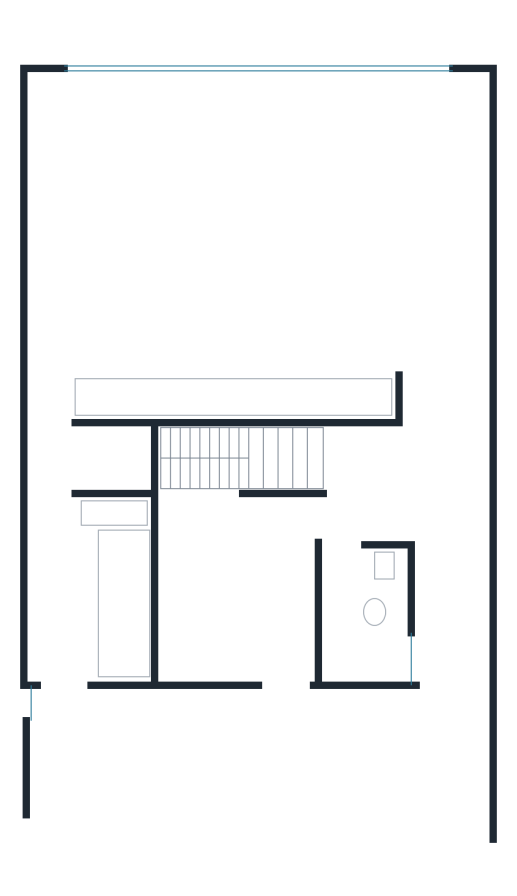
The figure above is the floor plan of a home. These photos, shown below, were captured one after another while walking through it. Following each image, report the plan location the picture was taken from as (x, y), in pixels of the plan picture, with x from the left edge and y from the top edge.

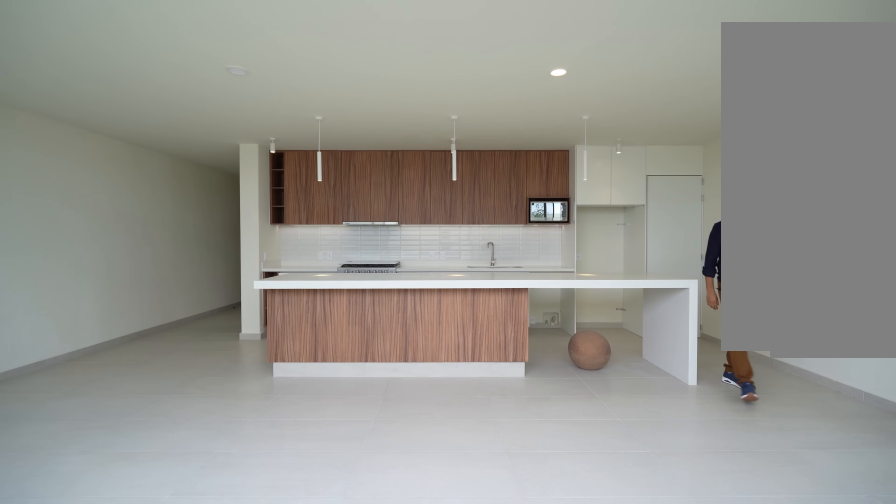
(212, 103)
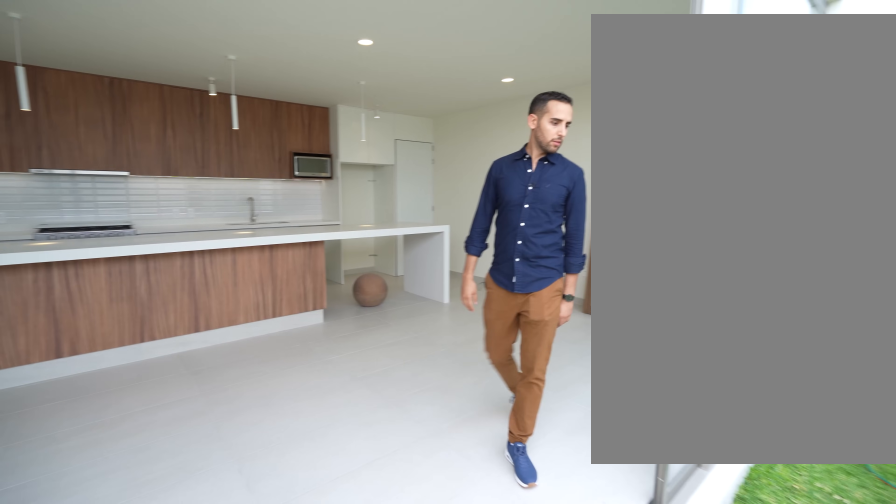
(214, 96)
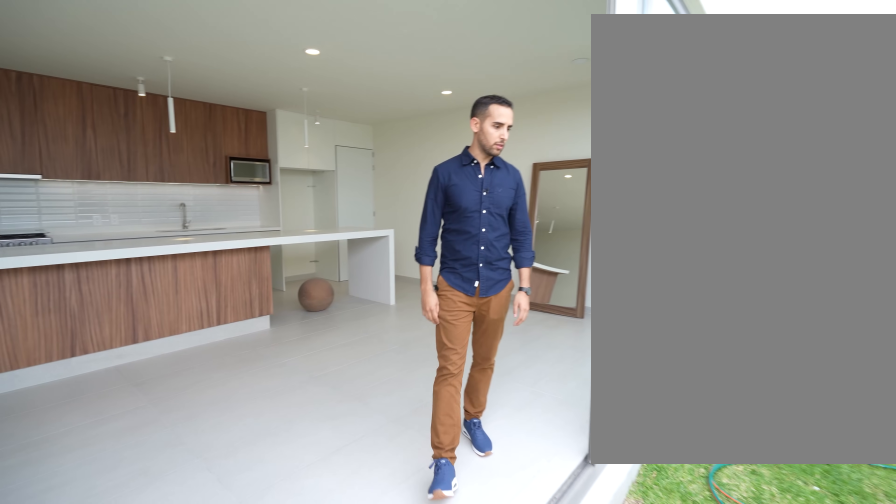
(214, 89)
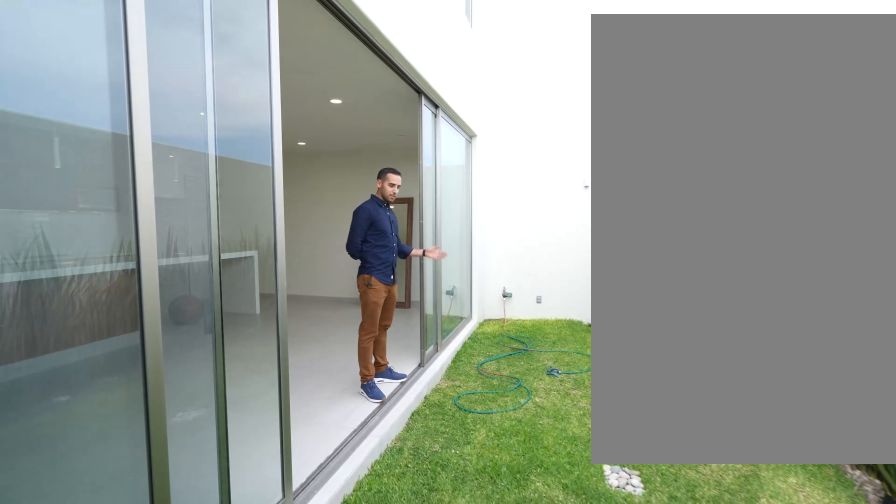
(333, 50)
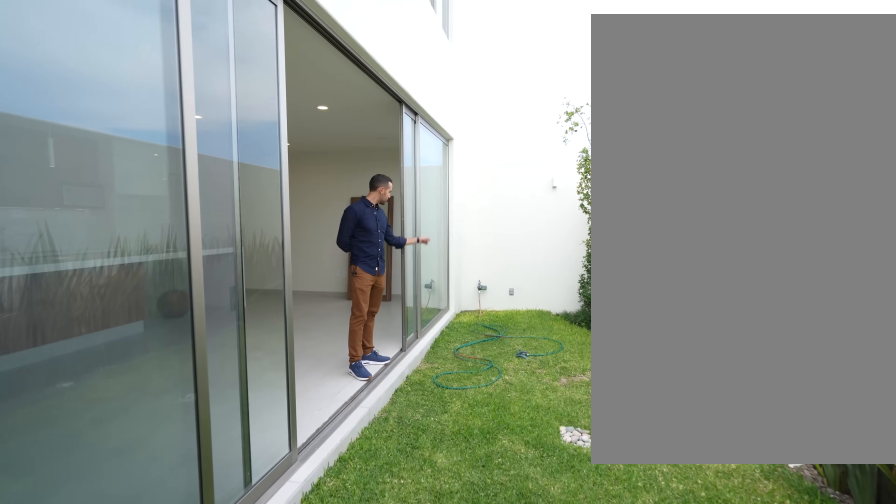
(360, 47)
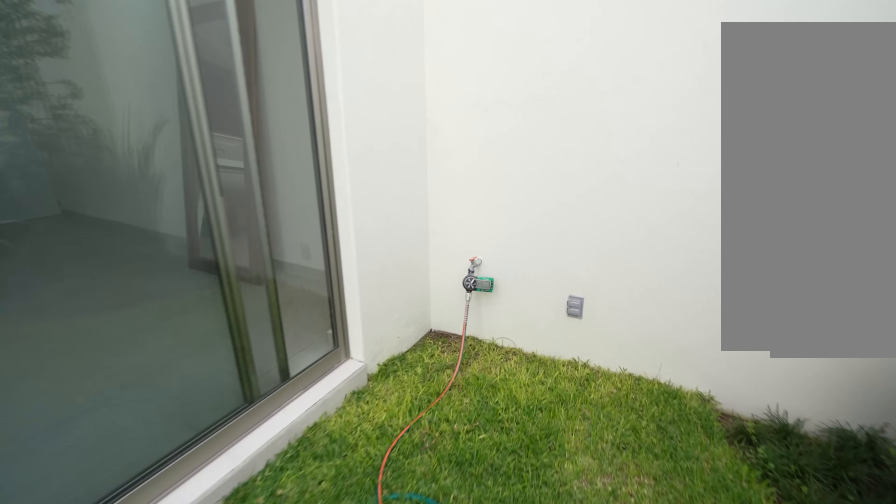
(113, 20)
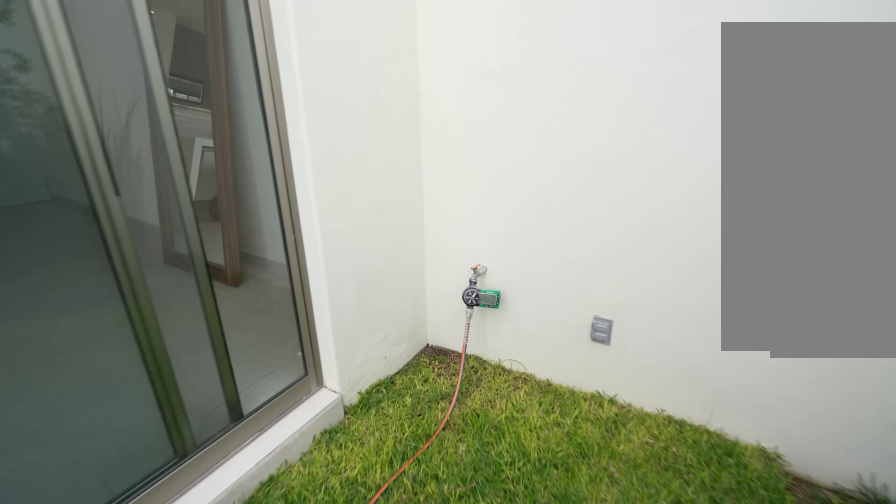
(88, 22)
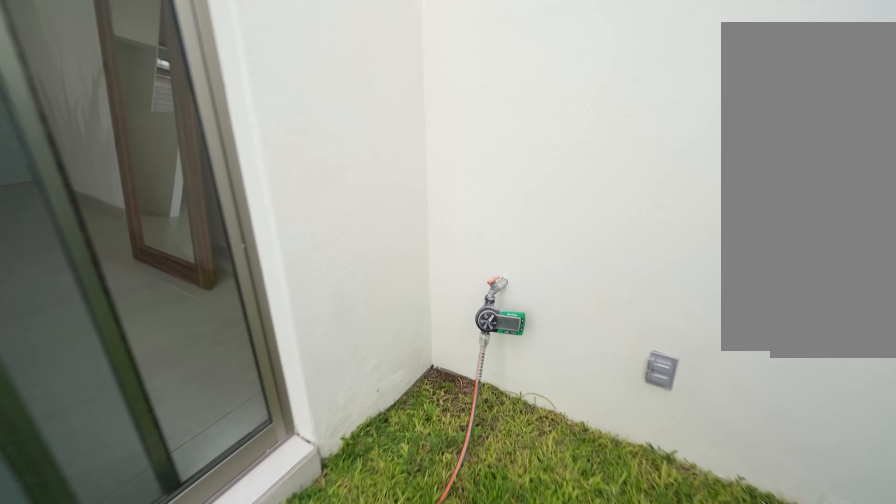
(74, 21)
